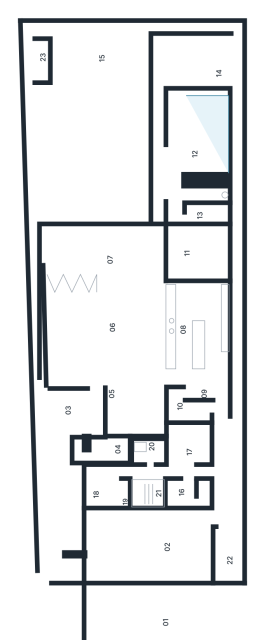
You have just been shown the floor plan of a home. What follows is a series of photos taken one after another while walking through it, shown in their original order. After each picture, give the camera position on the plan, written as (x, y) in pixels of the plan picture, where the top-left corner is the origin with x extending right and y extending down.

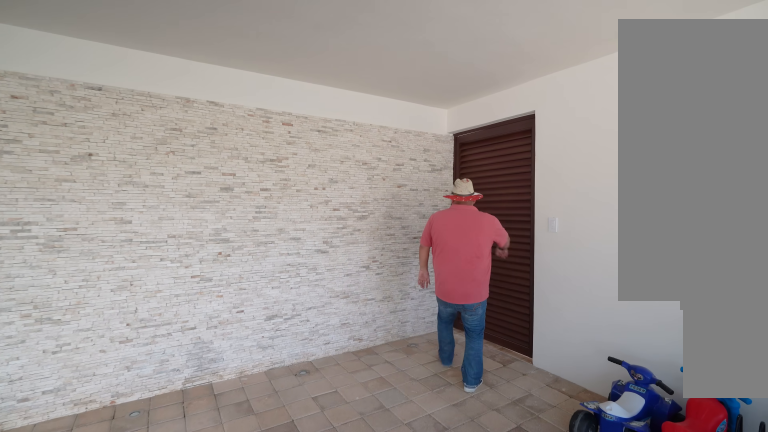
(164, 566)
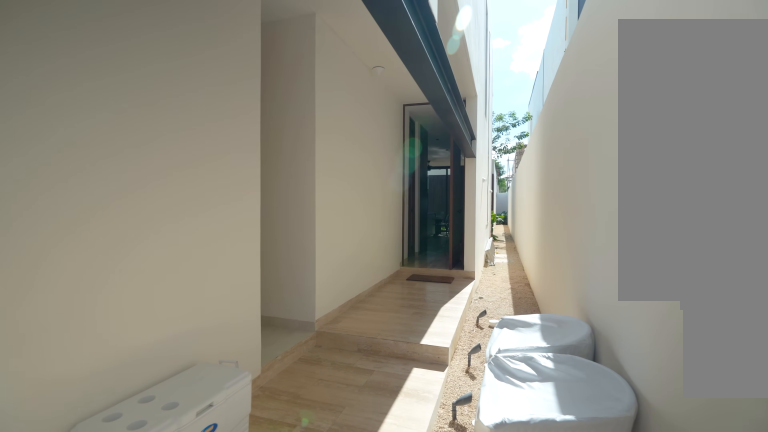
(232, 498)
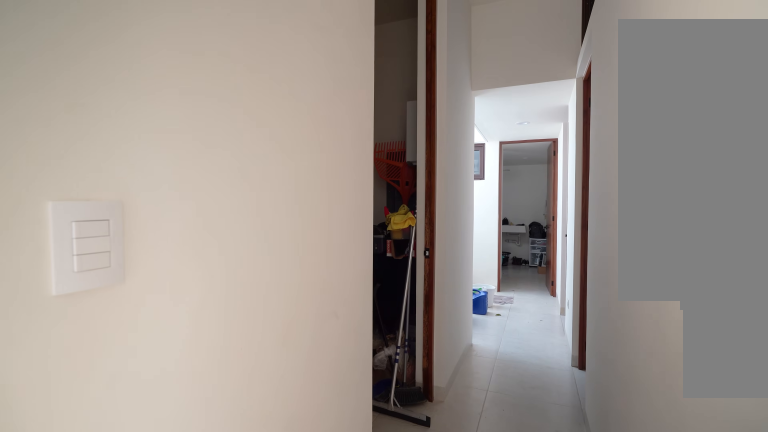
(215, 471)
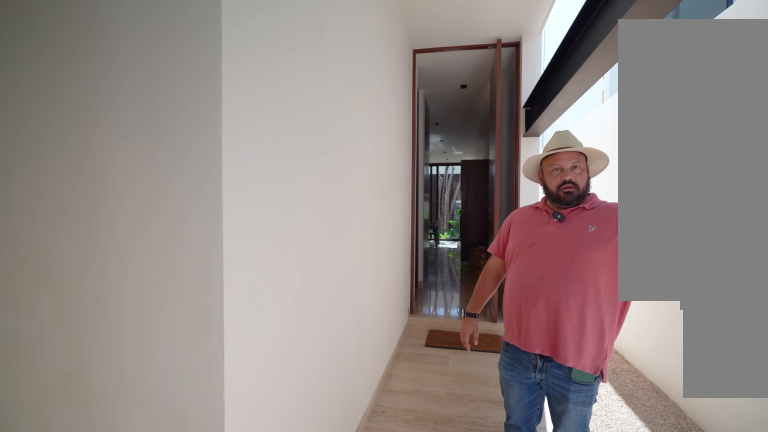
(215, 471)
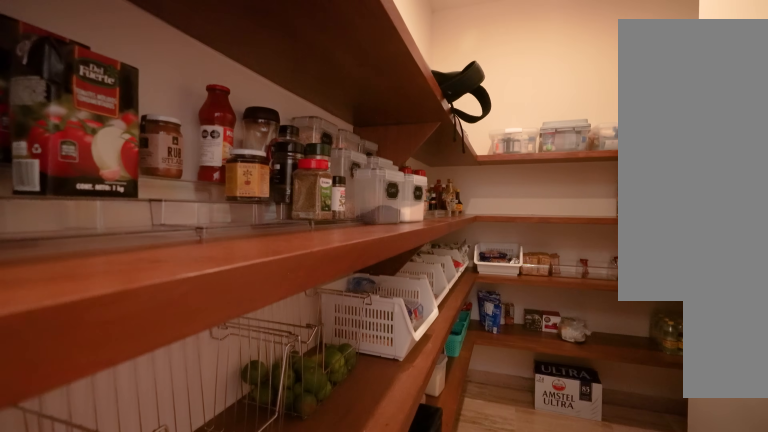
(194, 411)
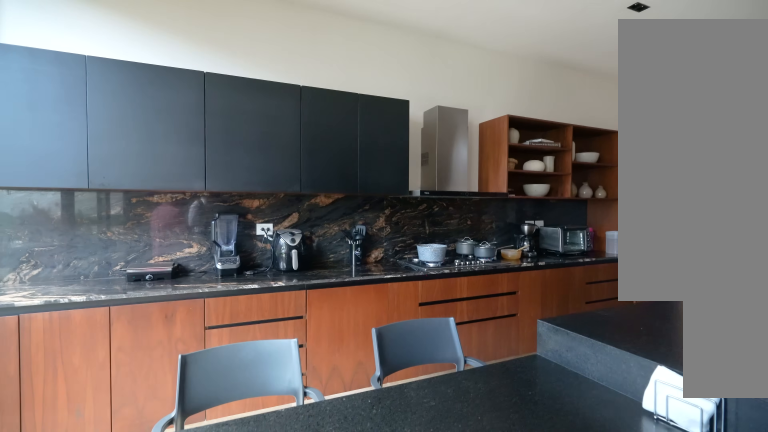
(180, 295)
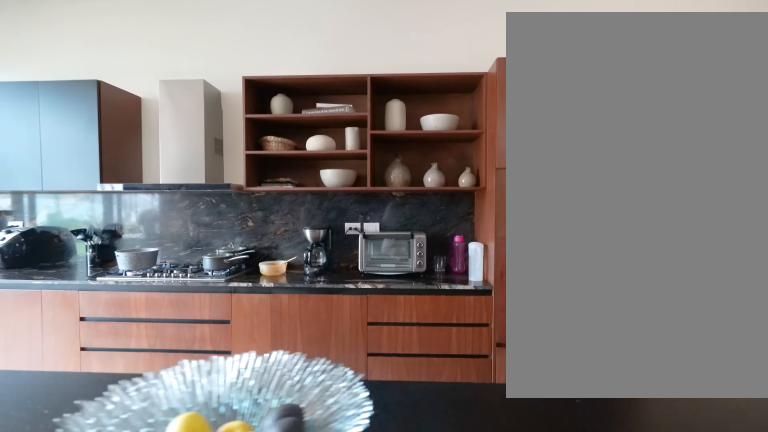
(179, 294)
